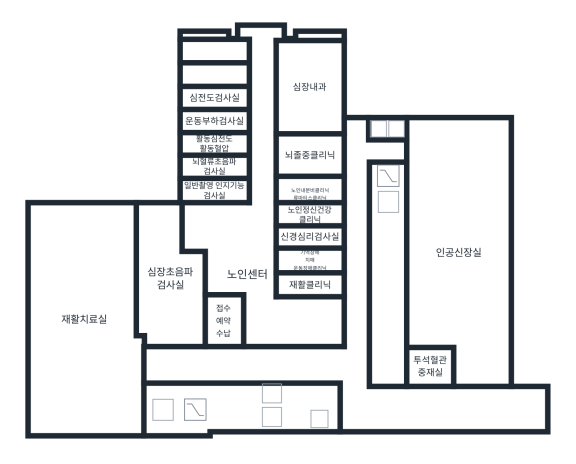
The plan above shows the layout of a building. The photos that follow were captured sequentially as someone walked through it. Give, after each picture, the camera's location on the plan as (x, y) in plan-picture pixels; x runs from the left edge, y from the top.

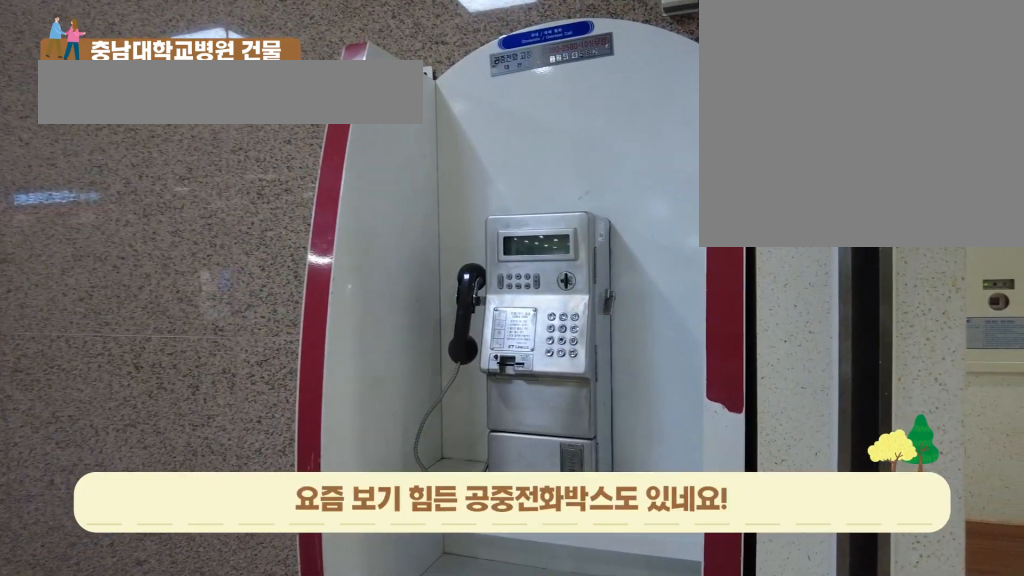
(211, 368)
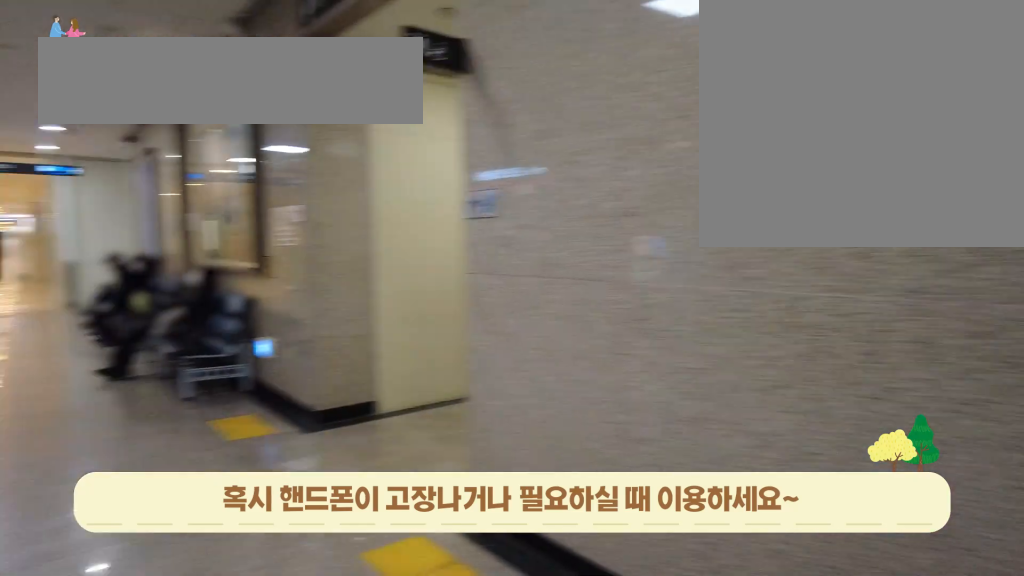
(225, 368)
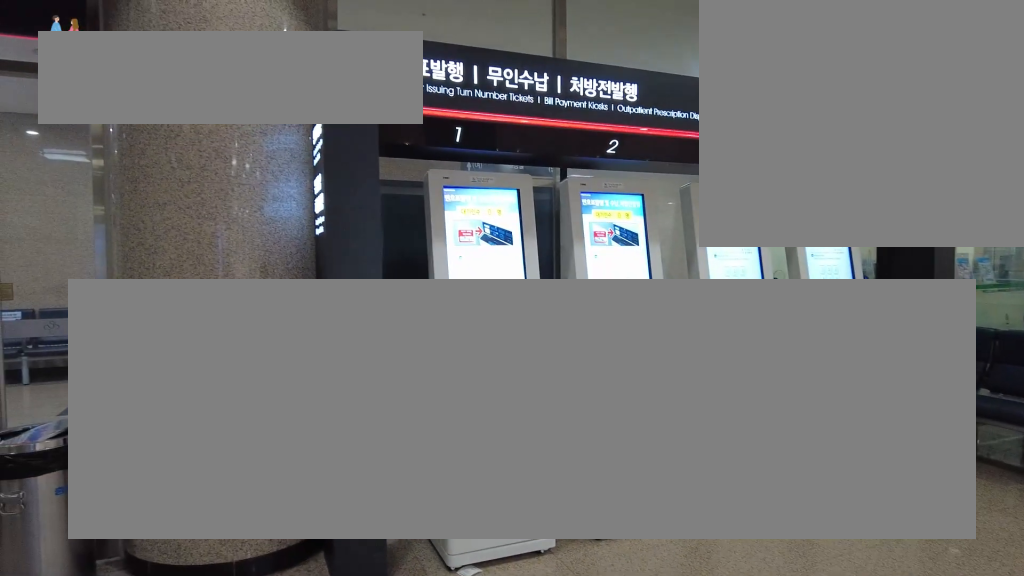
(272, 356)
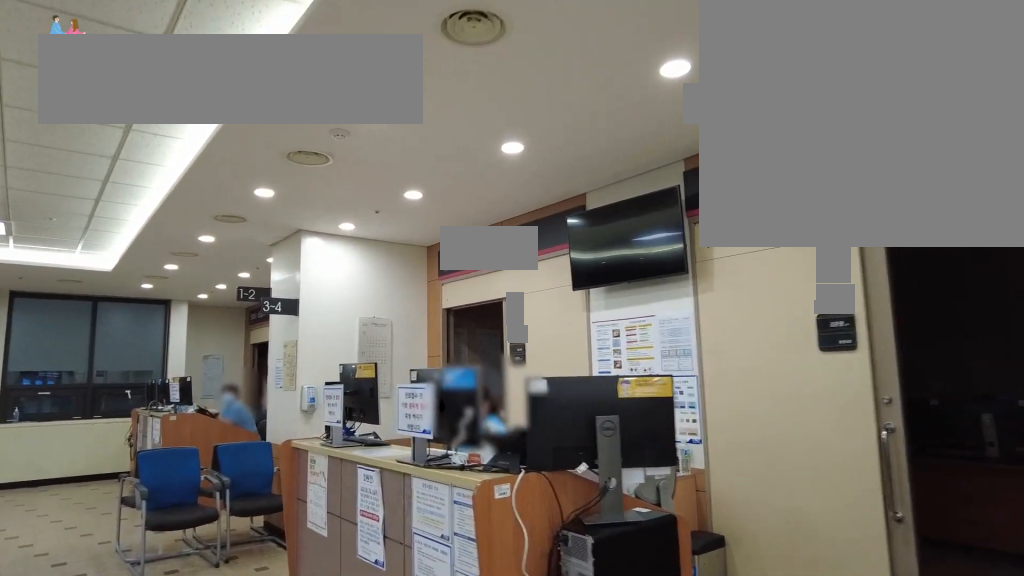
(272, 113)
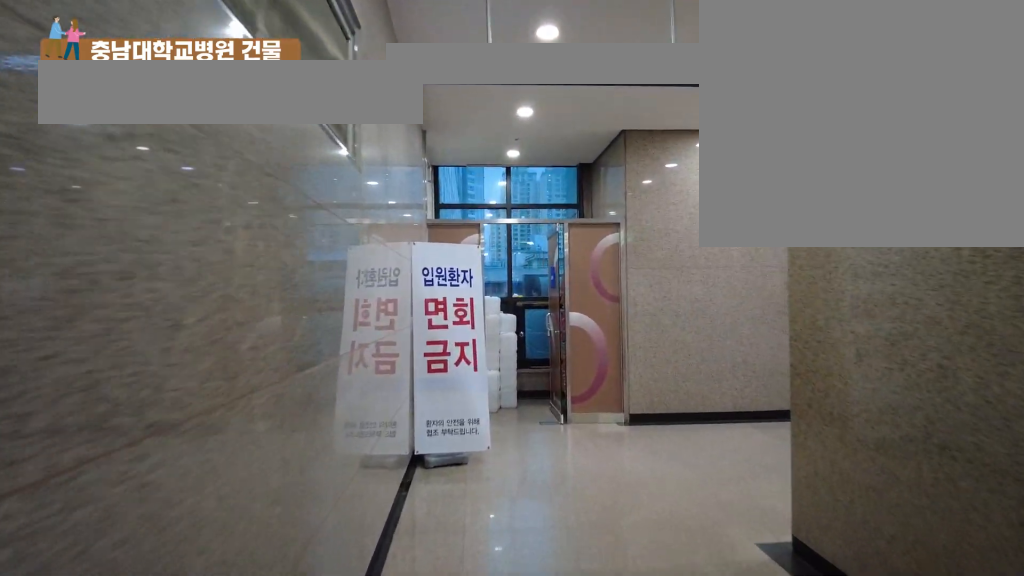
(358, 301)
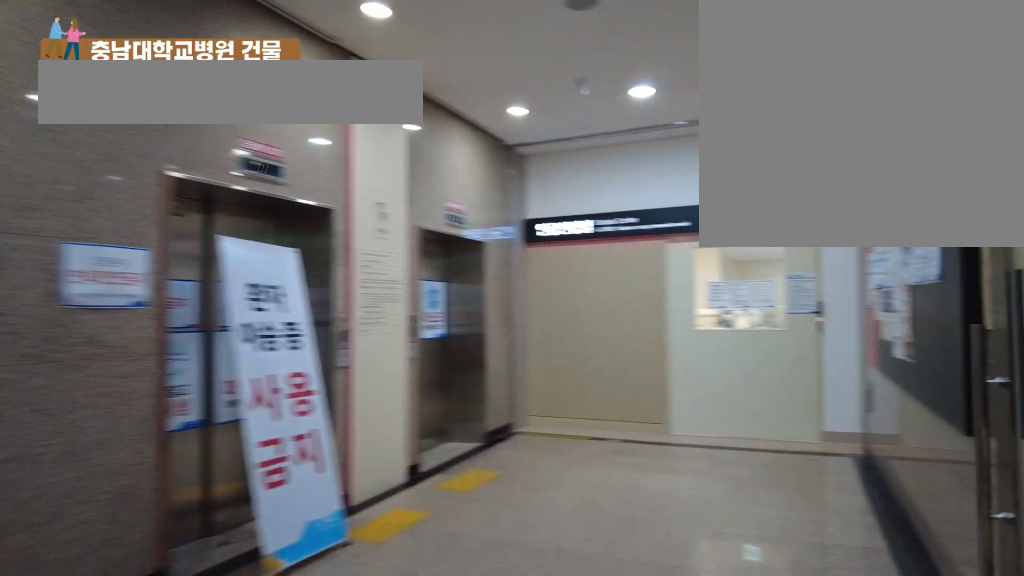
(357, 197)
